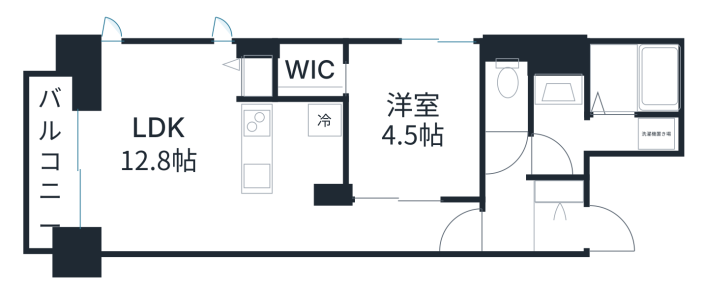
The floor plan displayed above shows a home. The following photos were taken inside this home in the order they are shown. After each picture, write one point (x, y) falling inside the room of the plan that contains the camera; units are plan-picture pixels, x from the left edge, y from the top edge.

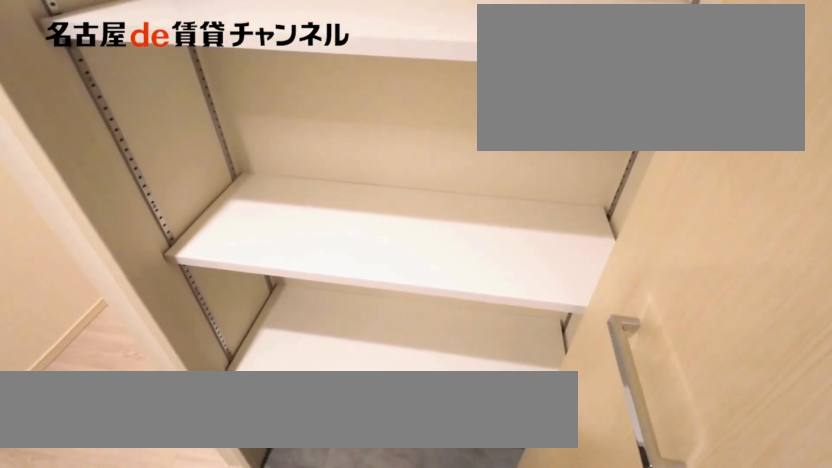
(560, 188)
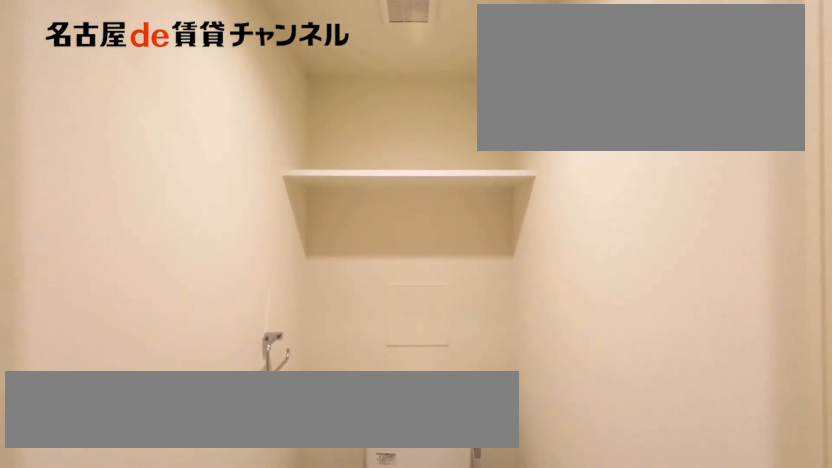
(508, 86)
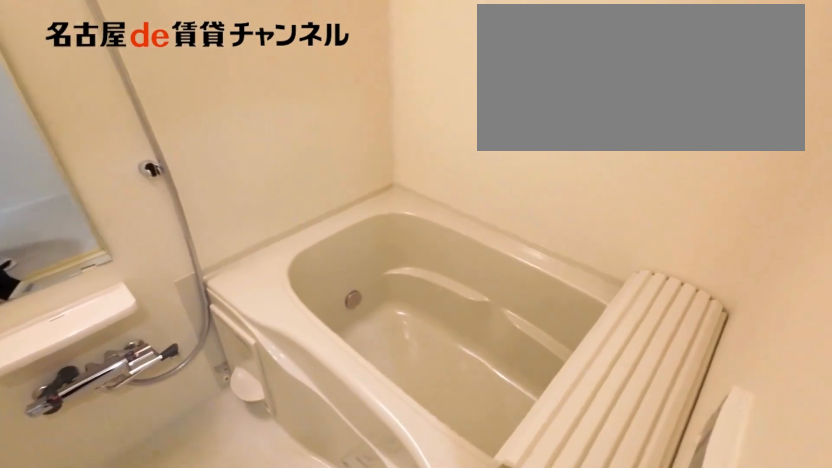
(599, 103)
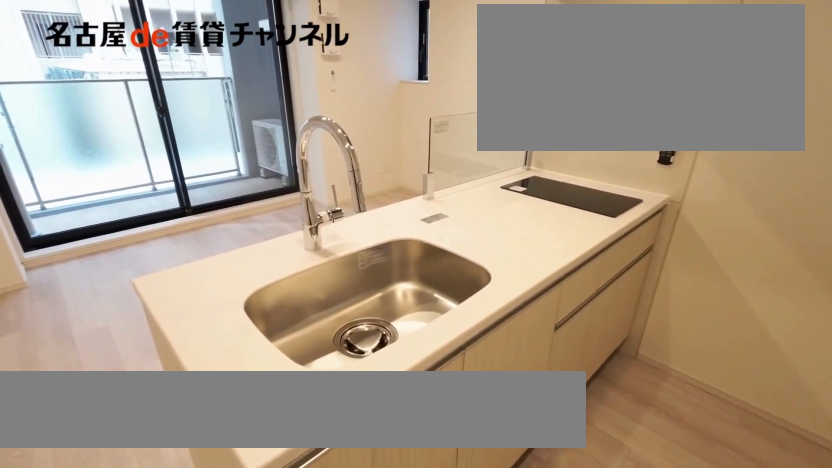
(294, 150)
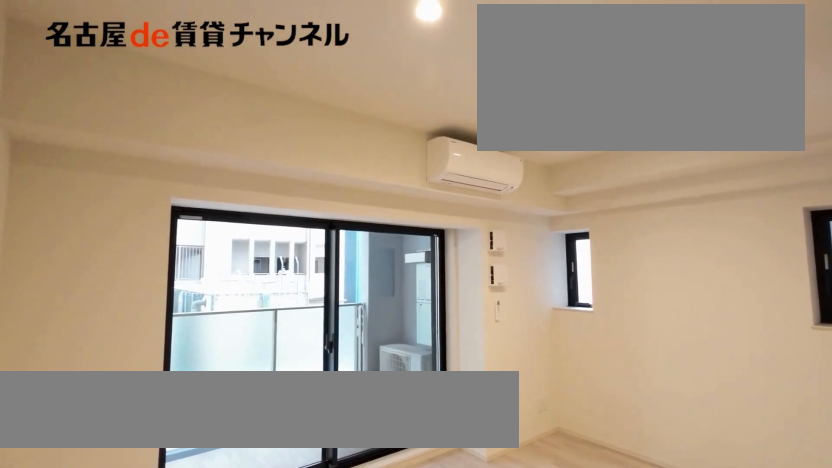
(158, 147)
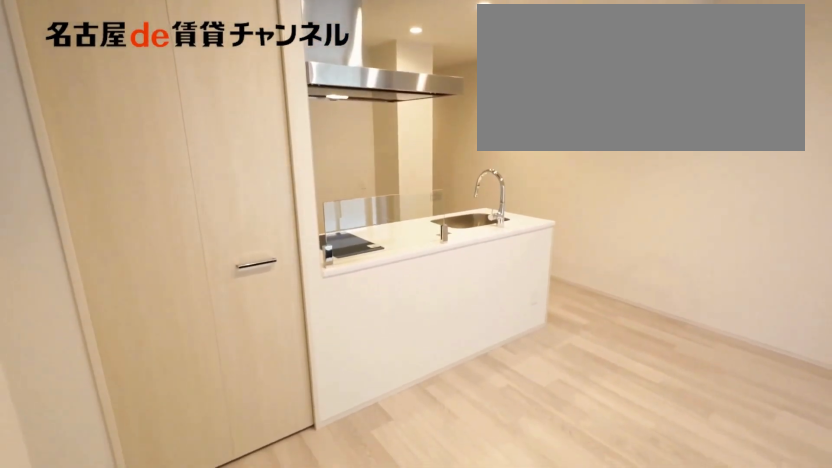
(158, 147)
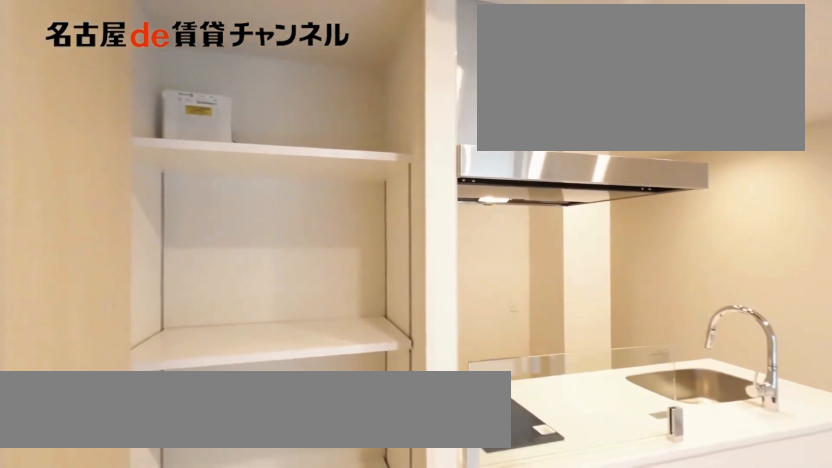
(257, 69)
